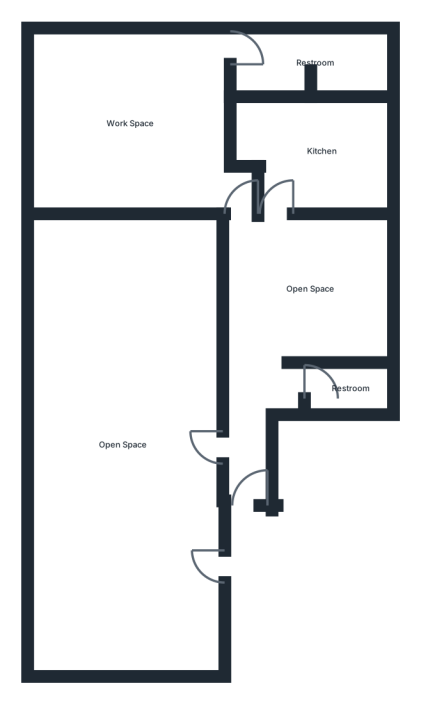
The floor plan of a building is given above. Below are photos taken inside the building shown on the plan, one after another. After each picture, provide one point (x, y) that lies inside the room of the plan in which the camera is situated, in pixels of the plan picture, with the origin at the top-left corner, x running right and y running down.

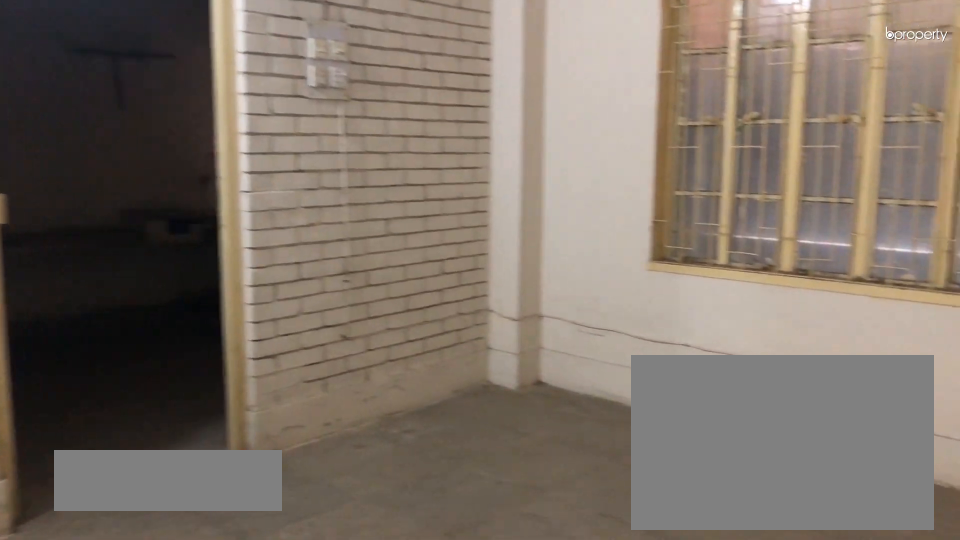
(310, 289)
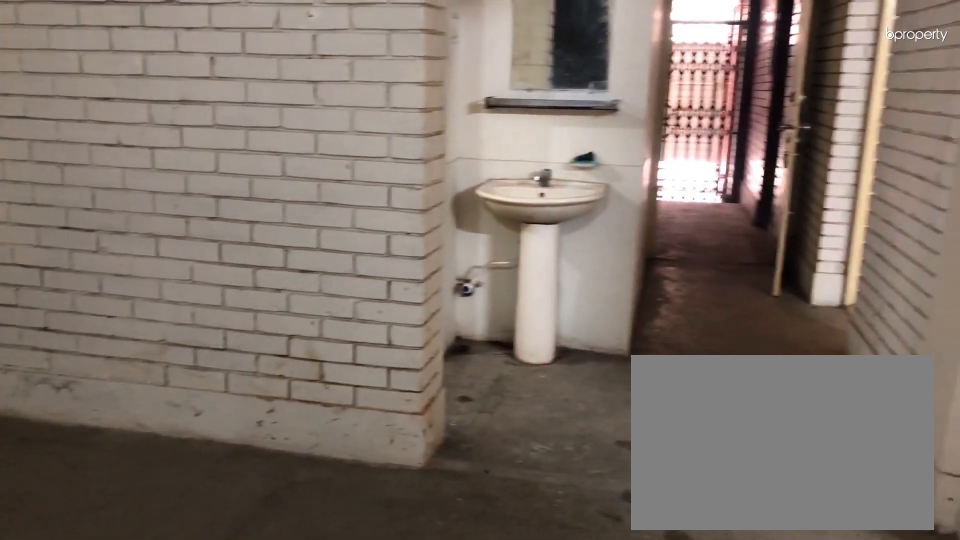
(310, 289)
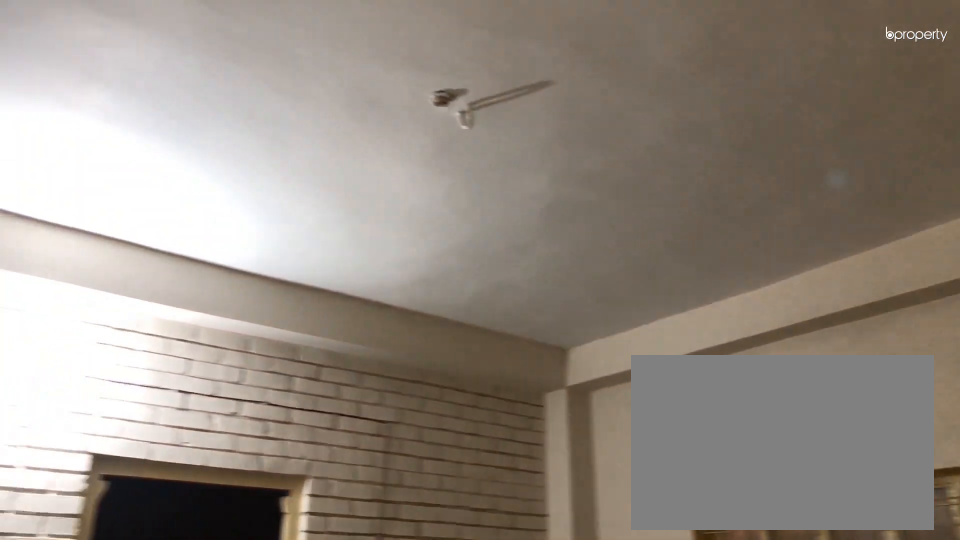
(310, 289)
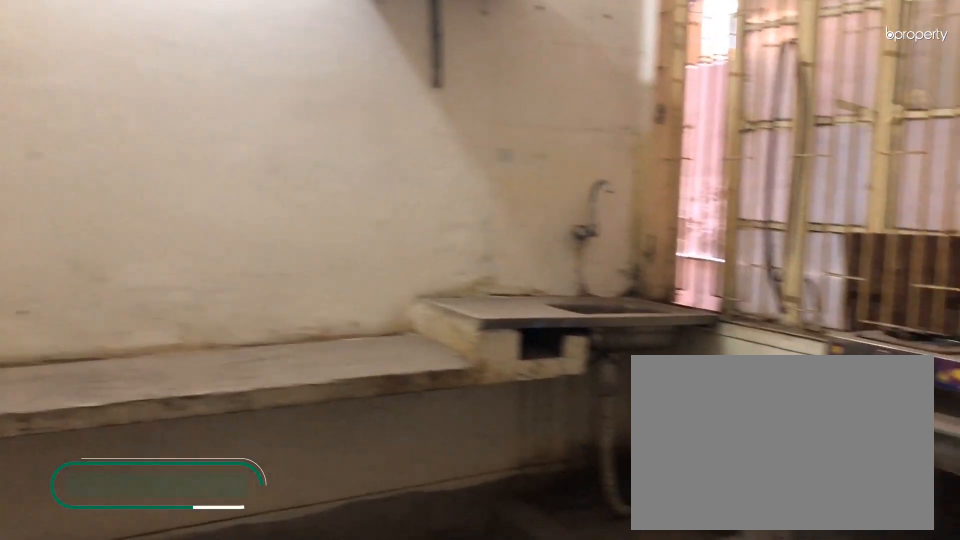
(323, 151)
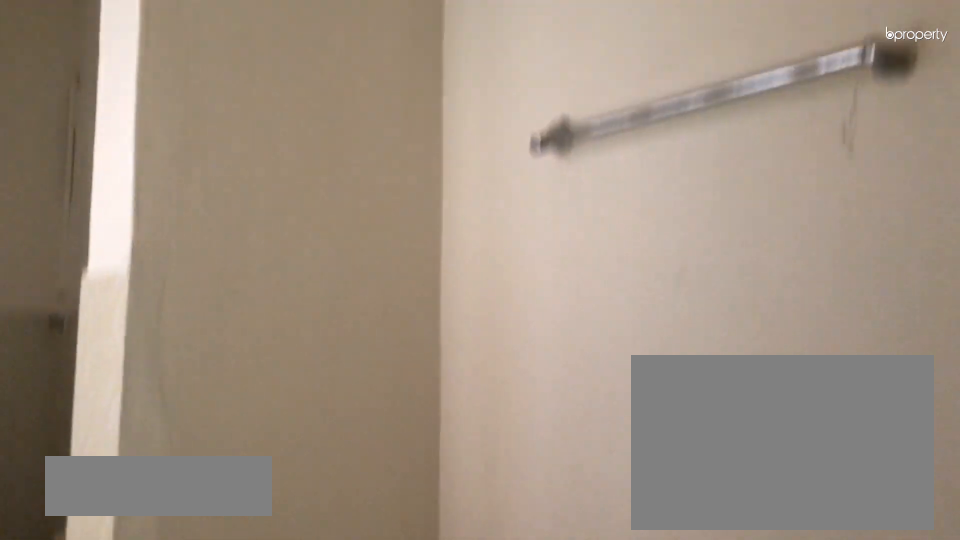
(313, 62)
